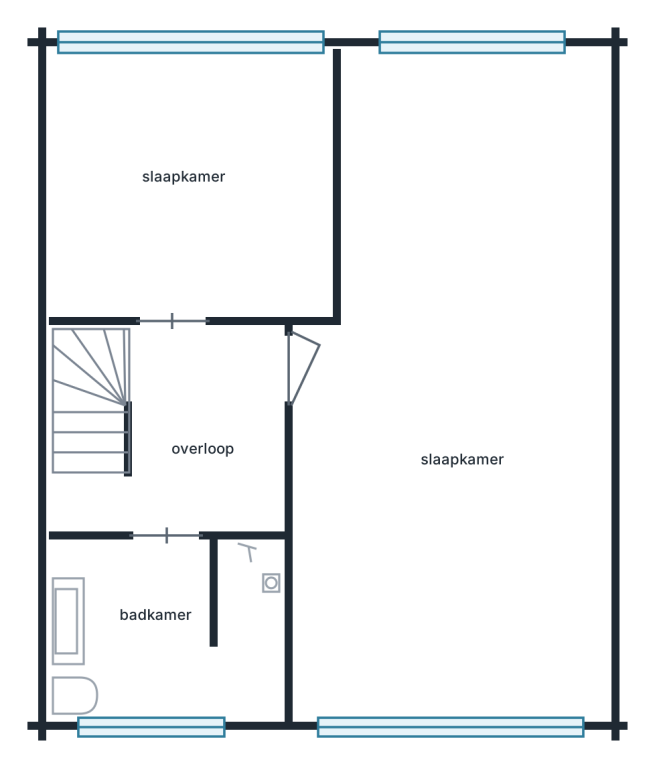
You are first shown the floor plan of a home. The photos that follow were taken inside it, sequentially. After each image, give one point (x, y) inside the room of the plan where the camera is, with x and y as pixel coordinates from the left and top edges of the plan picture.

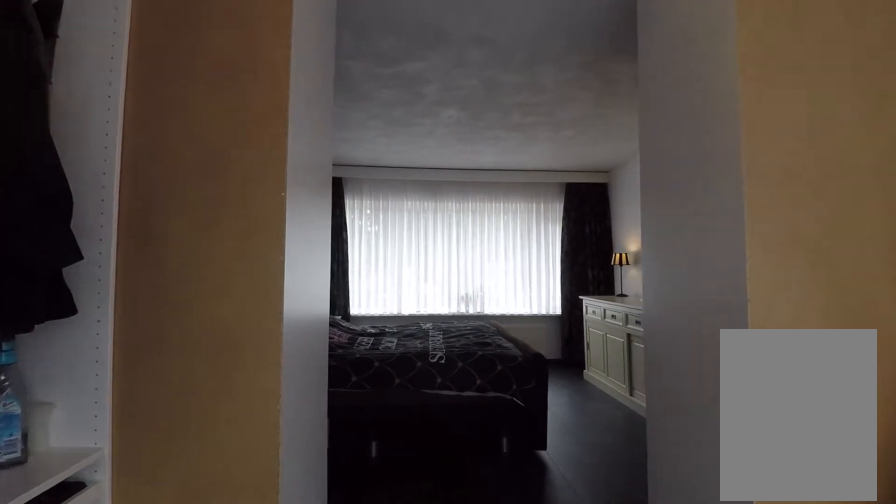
(591, 192)
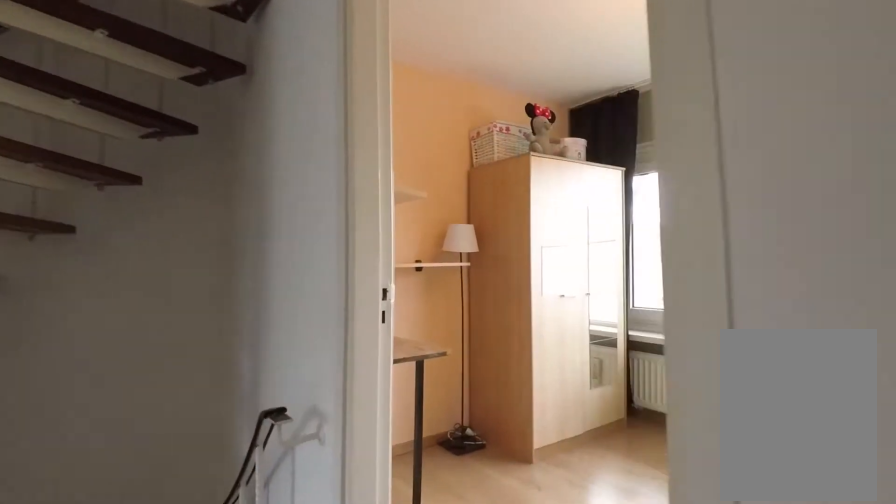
(192, 439)
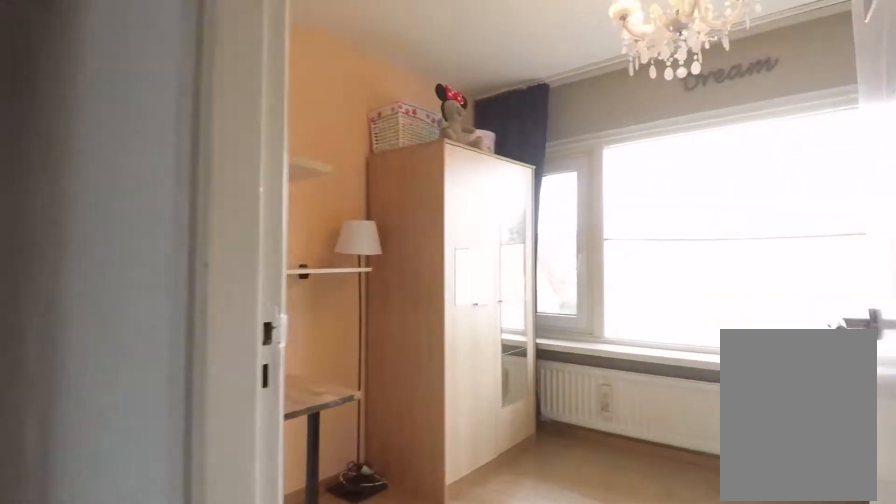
(192, 439)
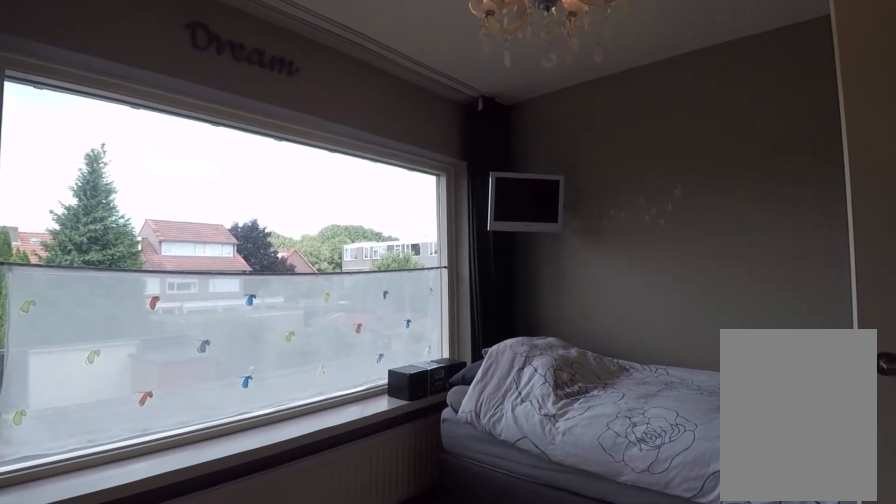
(190, 179)
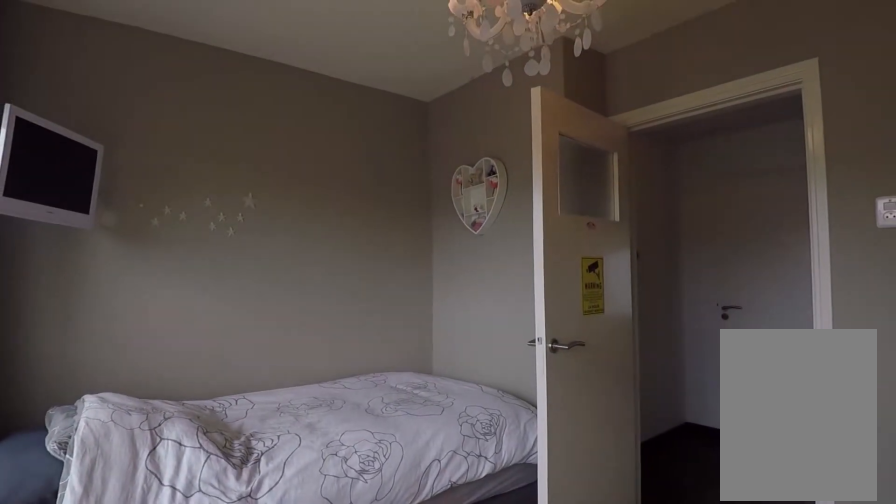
(190, 179)
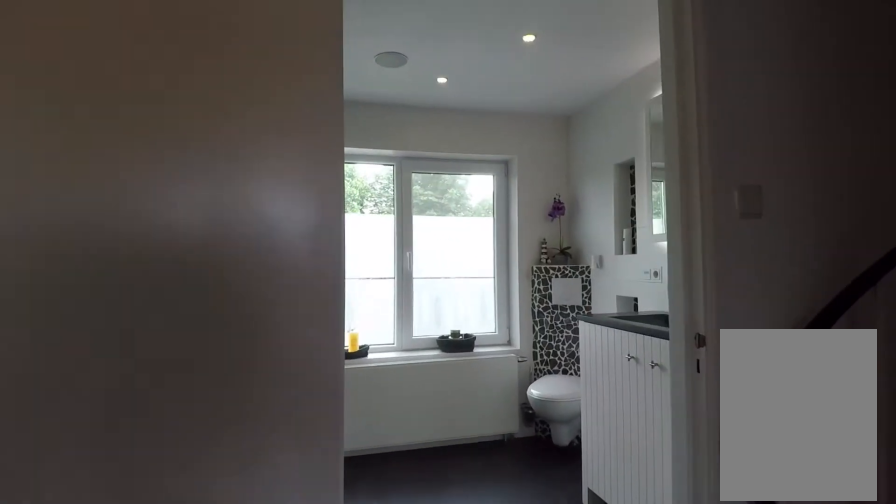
(193, 439)
